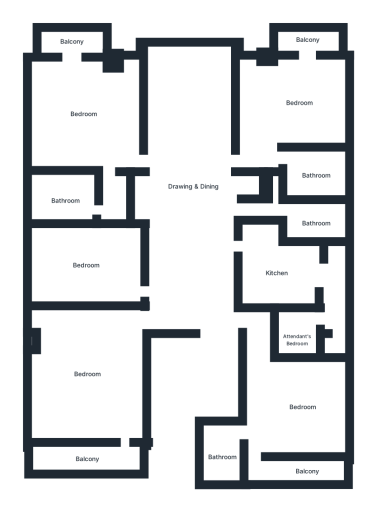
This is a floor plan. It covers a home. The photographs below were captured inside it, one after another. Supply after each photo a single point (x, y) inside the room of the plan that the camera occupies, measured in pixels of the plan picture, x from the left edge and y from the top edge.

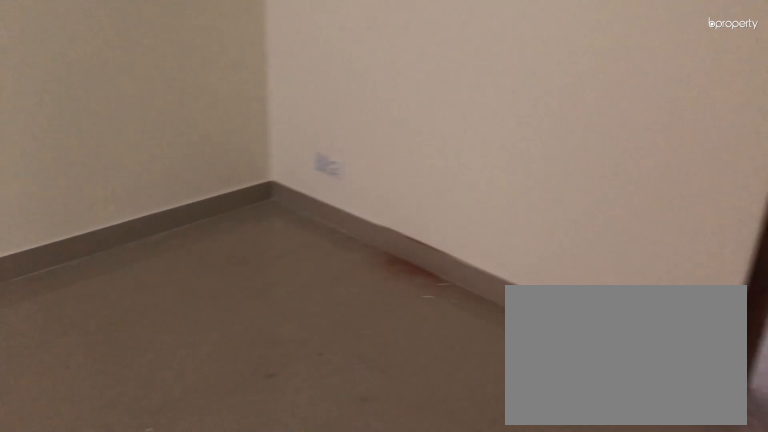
(84, 265)
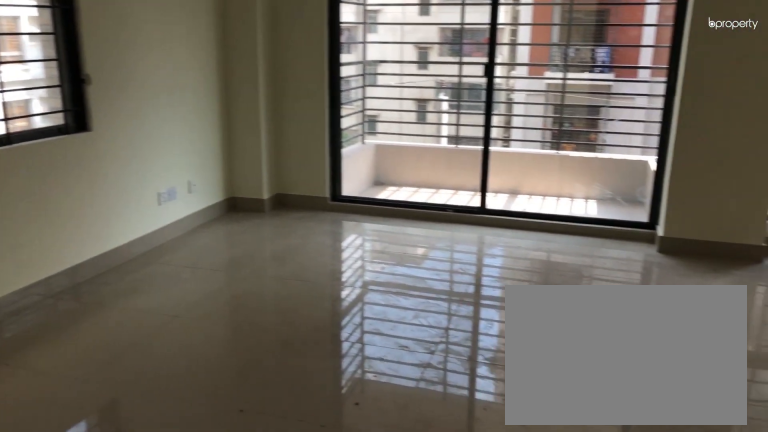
(81, 110)
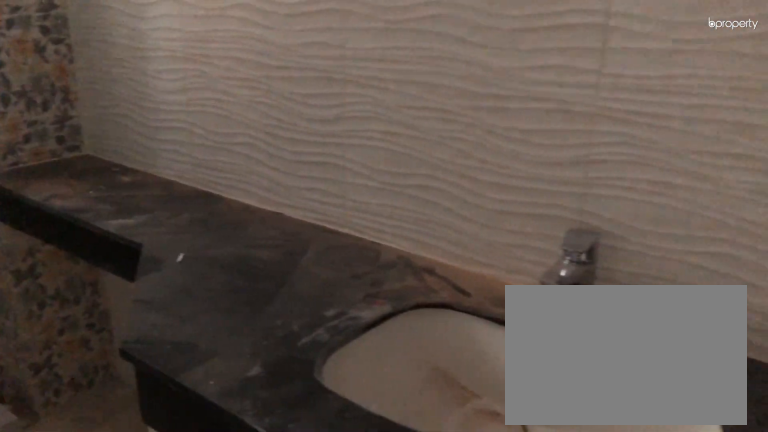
(65, 197)
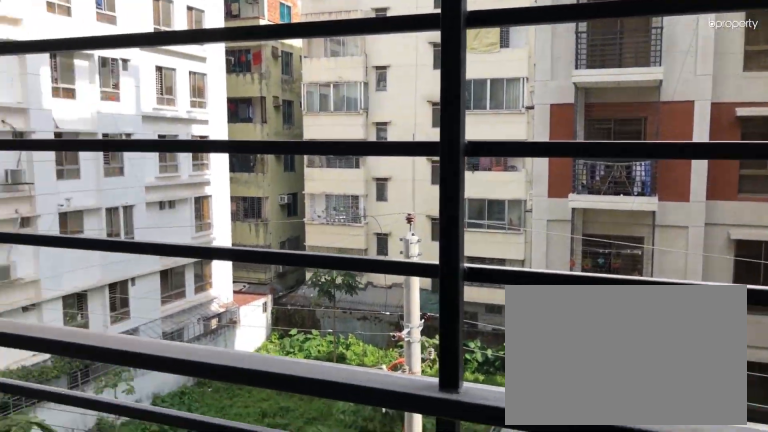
(69, 38)
